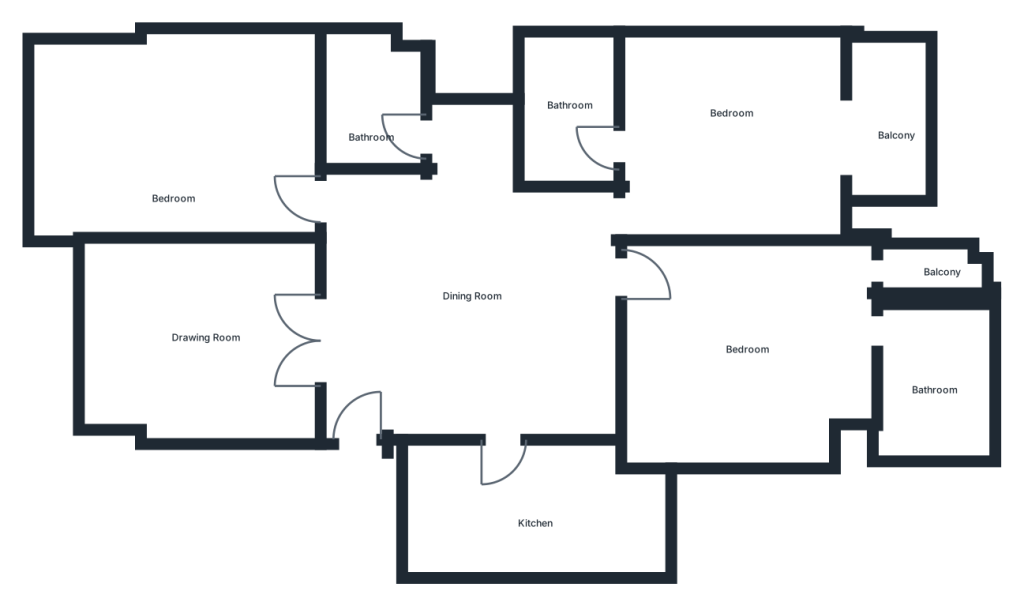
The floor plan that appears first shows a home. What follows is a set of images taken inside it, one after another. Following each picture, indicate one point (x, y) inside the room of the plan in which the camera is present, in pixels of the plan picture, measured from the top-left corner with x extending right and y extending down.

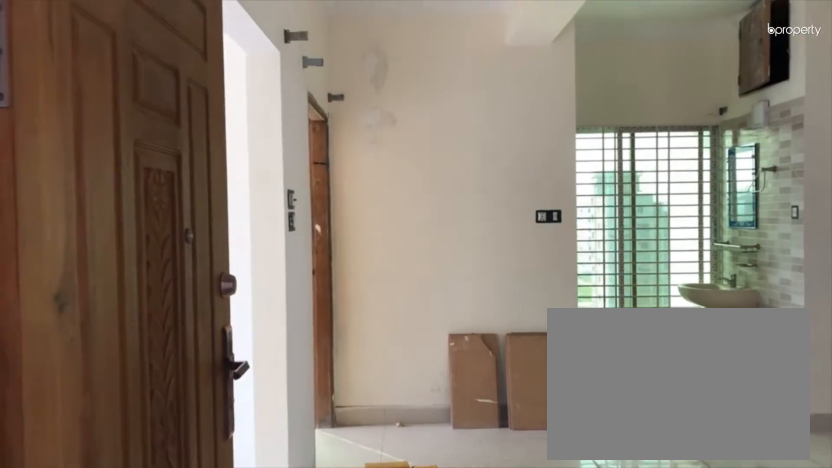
(353, 425)
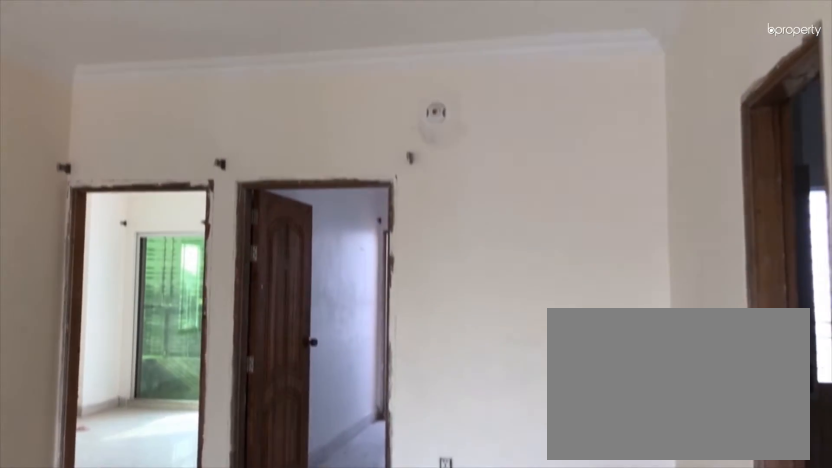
(452, 317)
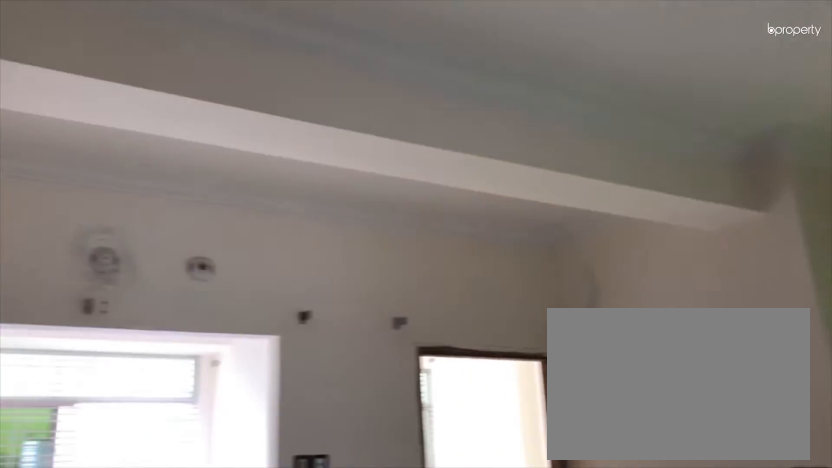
(452, 317)
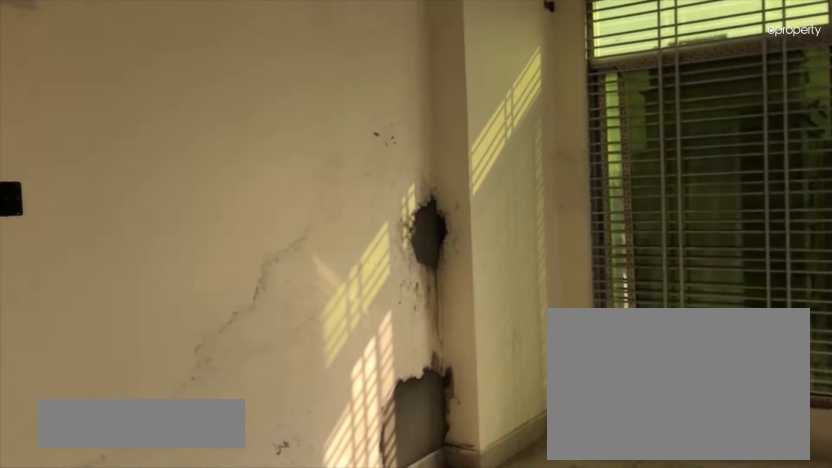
(192, 354)
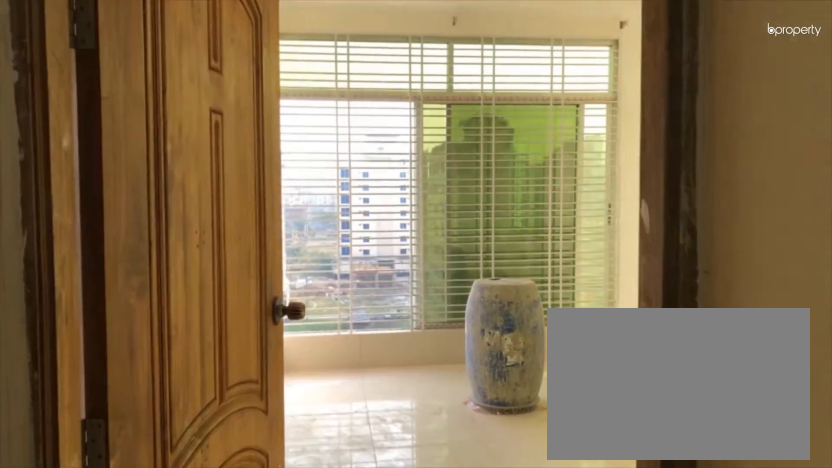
(331, 204)
